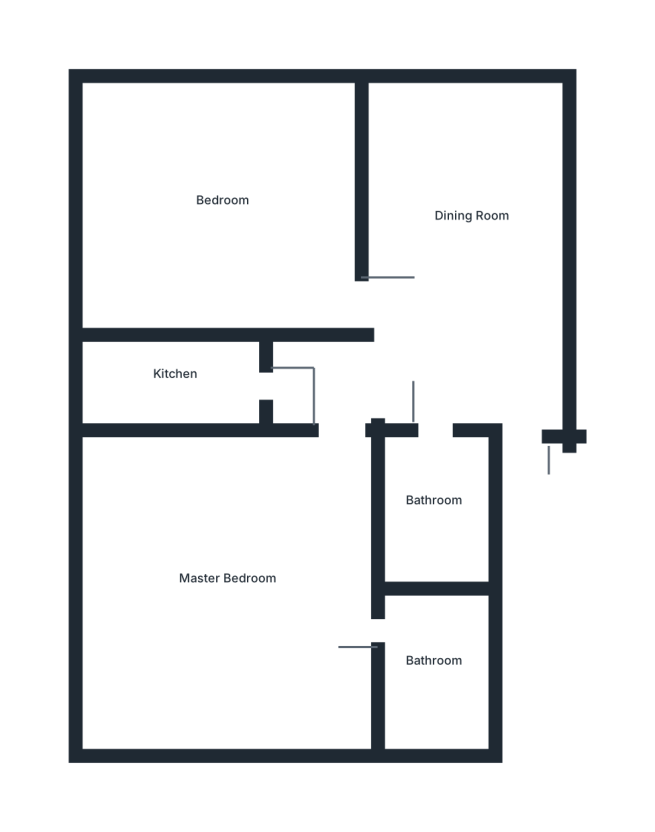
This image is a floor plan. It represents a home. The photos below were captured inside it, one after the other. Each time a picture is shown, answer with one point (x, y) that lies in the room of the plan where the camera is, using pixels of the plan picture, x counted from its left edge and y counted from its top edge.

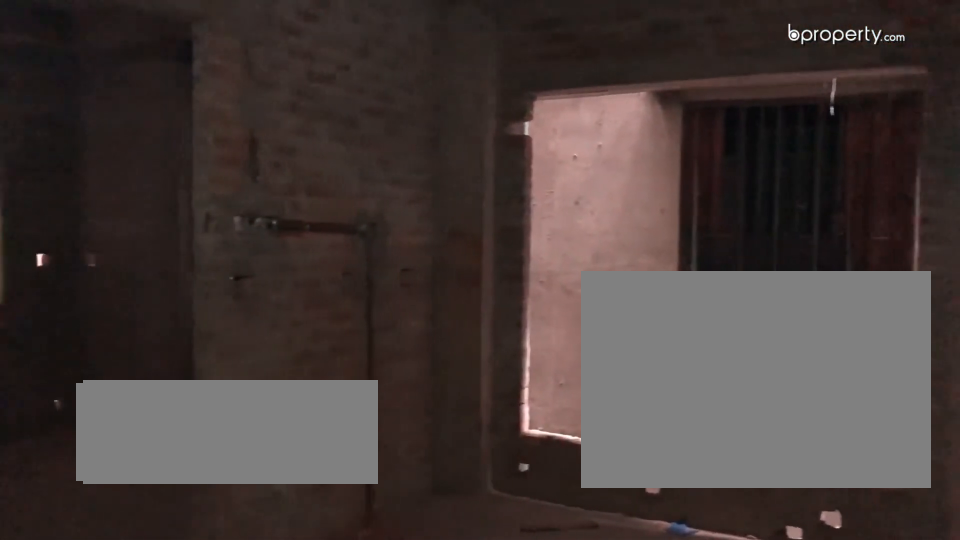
(465, 321)
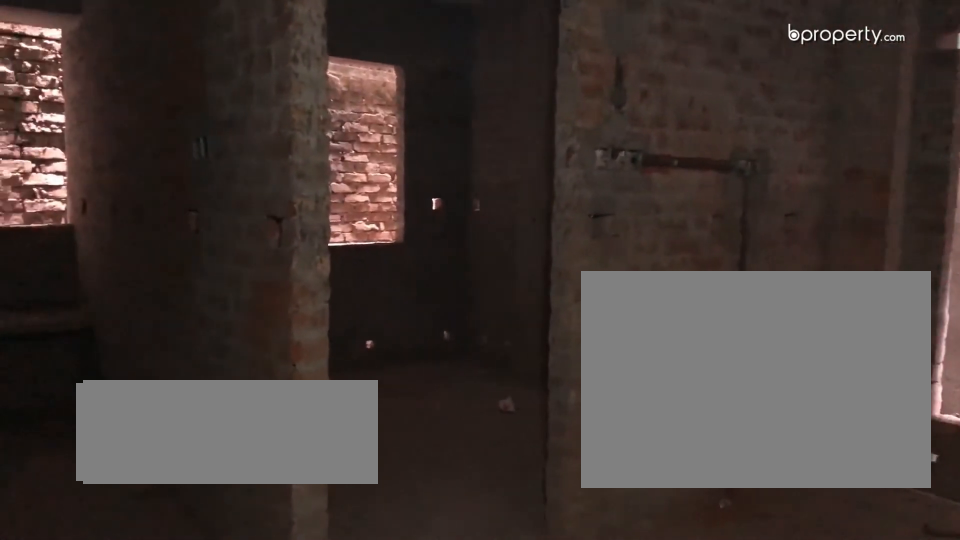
(465, 321)
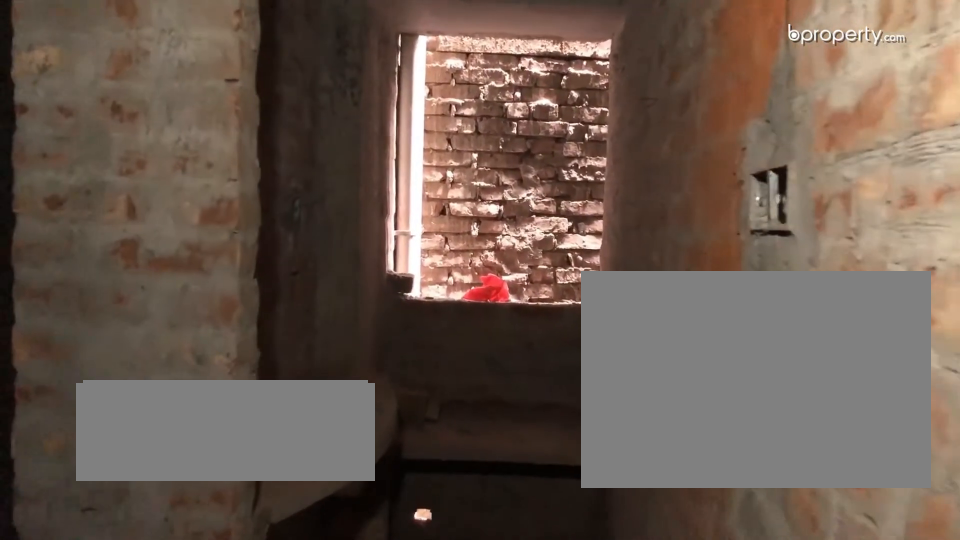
(196, 385)
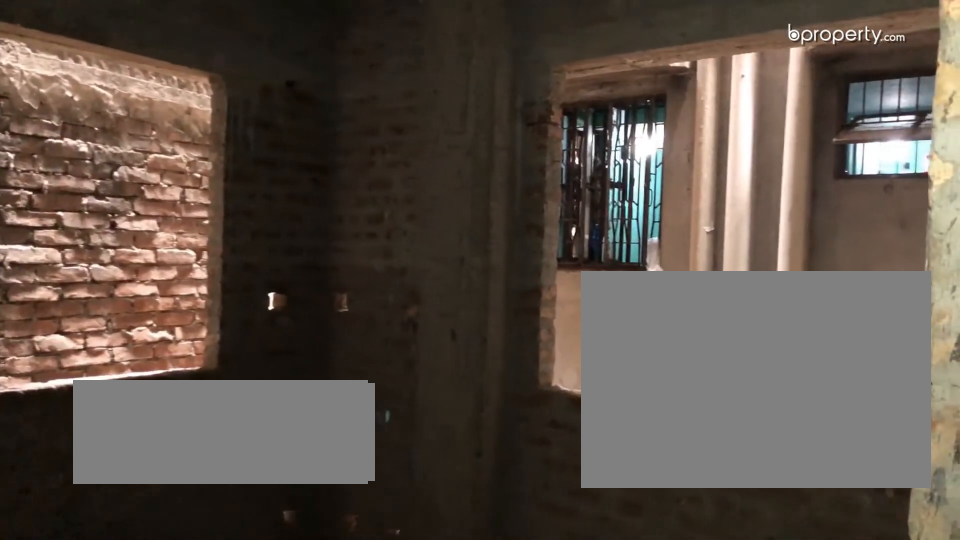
(222, 225)
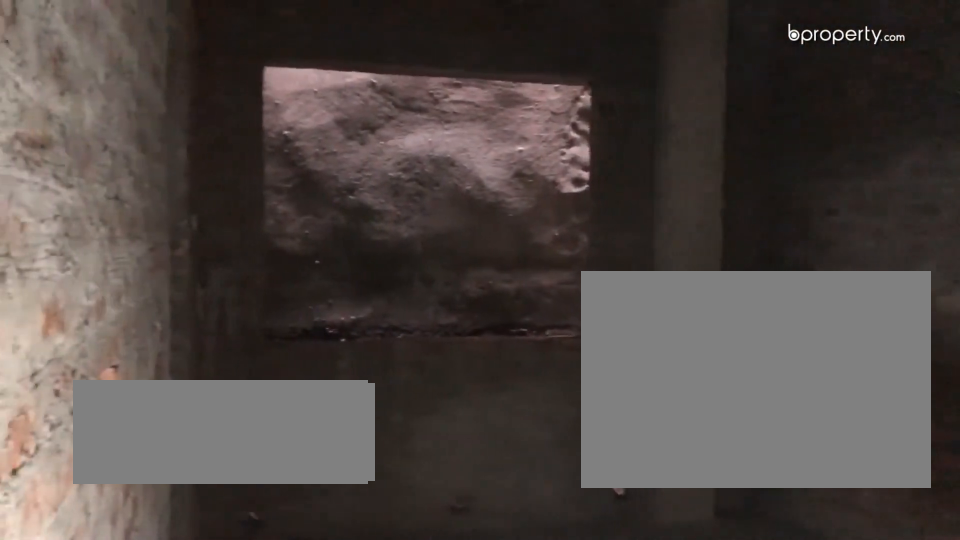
(241, 601)
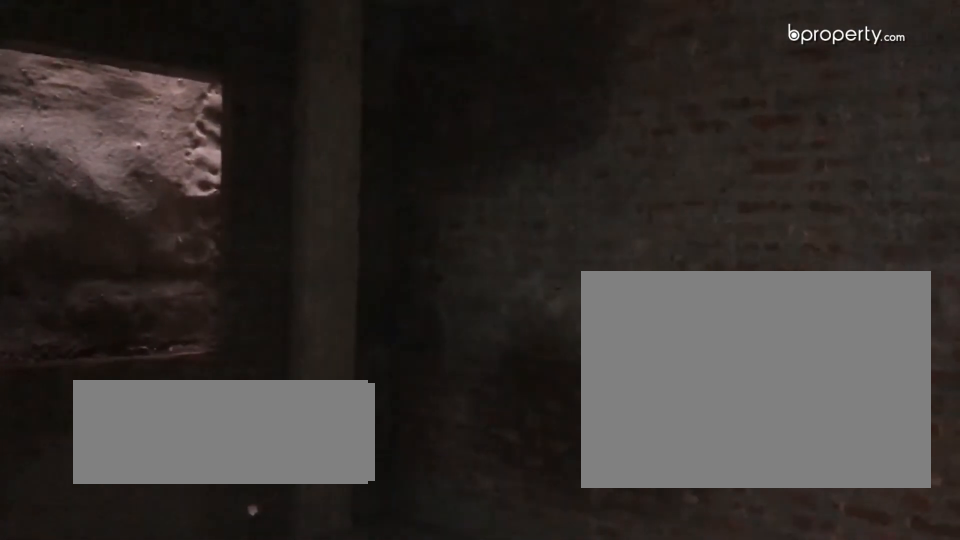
(241, 601)
